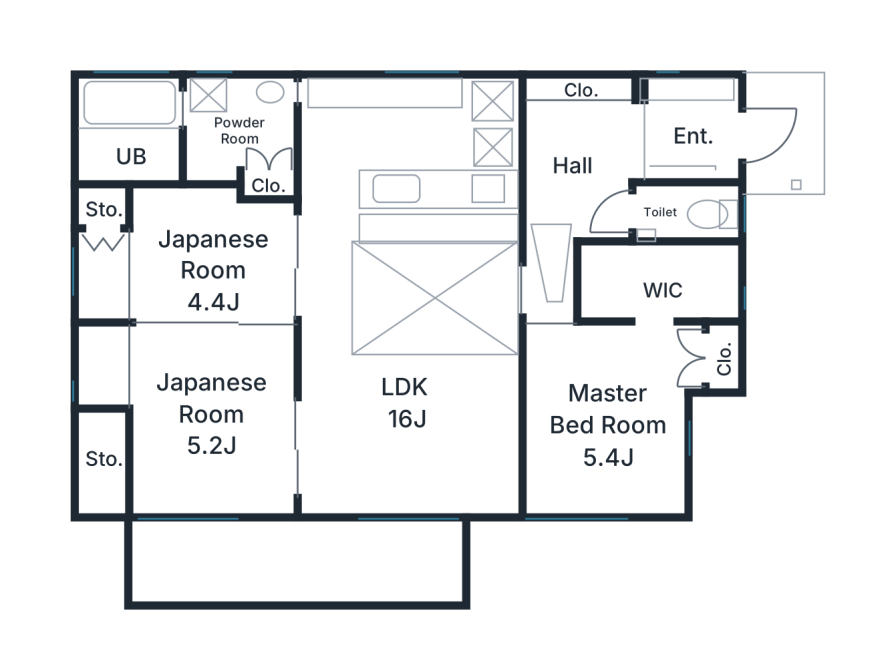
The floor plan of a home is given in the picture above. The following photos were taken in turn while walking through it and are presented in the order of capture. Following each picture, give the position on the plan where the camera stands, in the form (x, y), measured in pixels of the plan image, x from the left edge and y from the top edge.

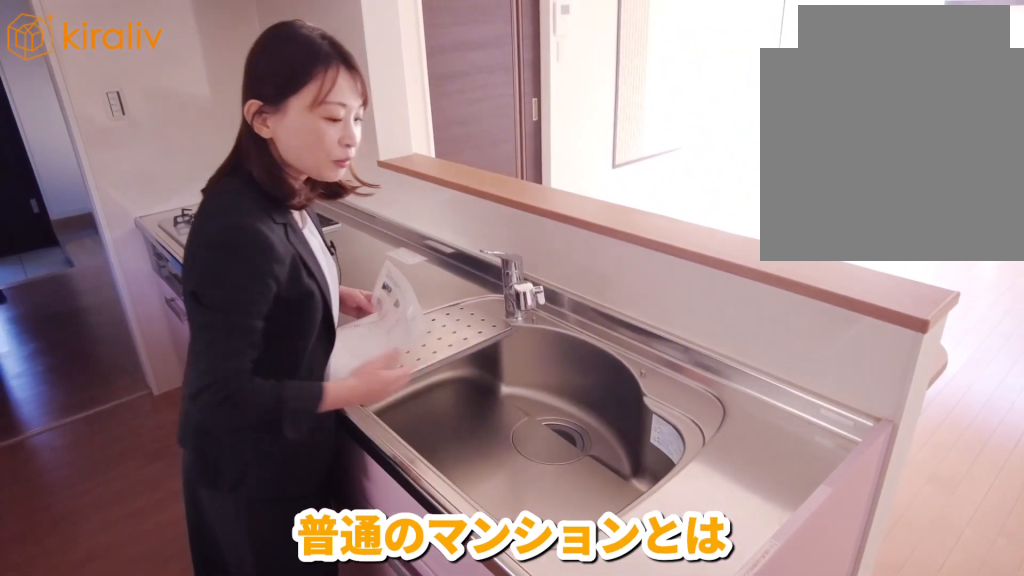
(388, 149)
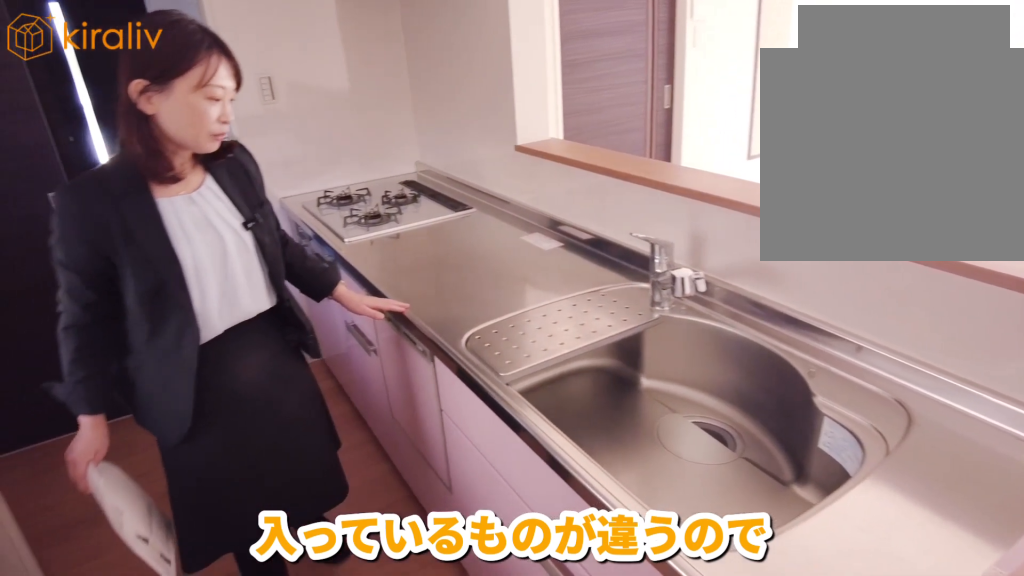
(388, 153)
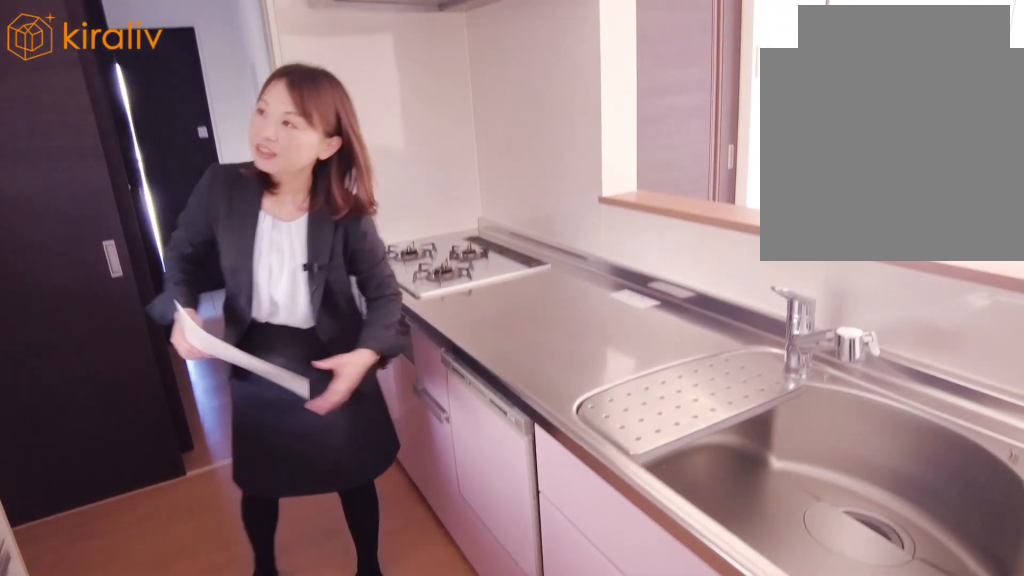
(389, 153)
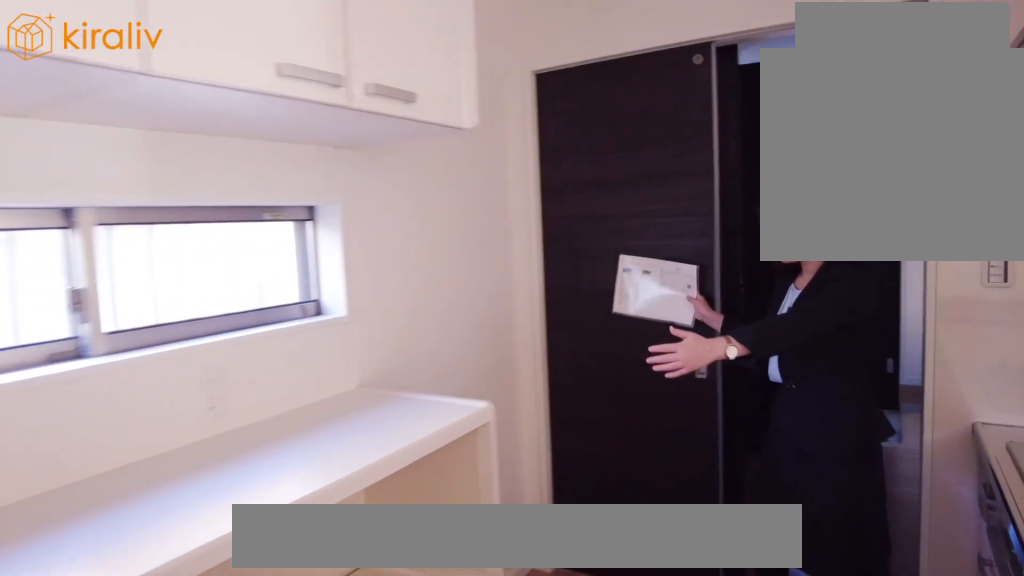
(388, 151)
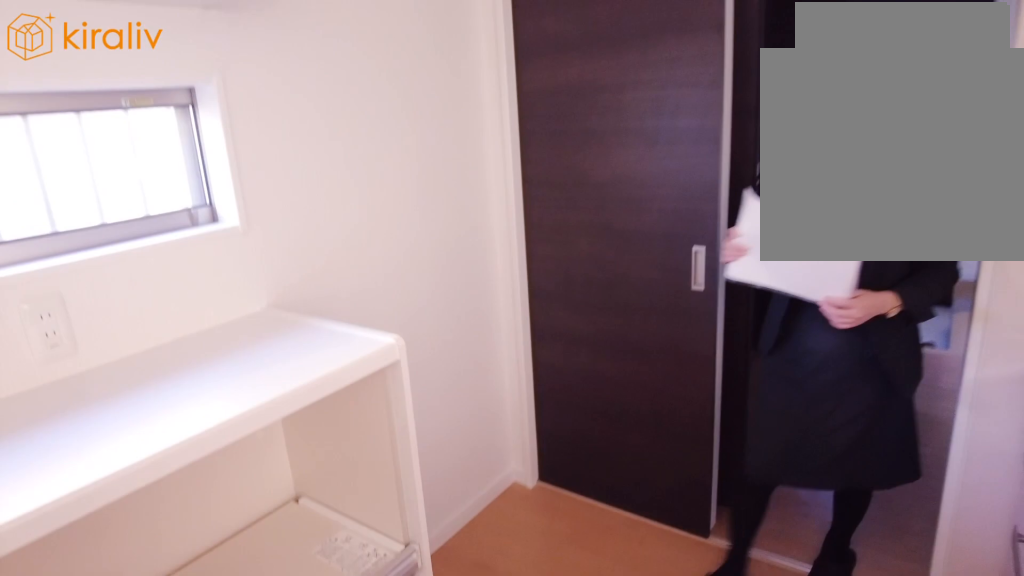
(389, 151)
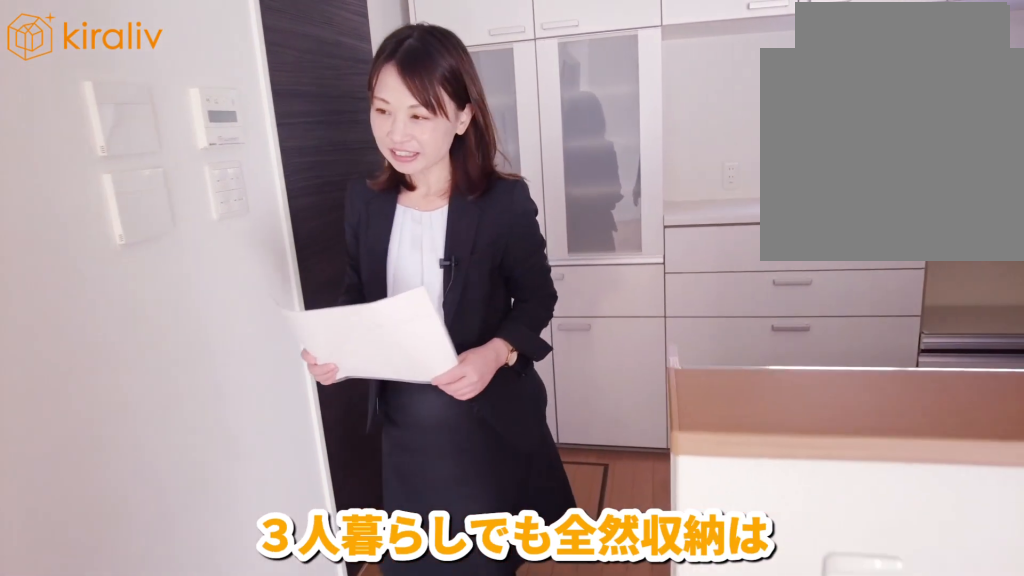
(331, 185)
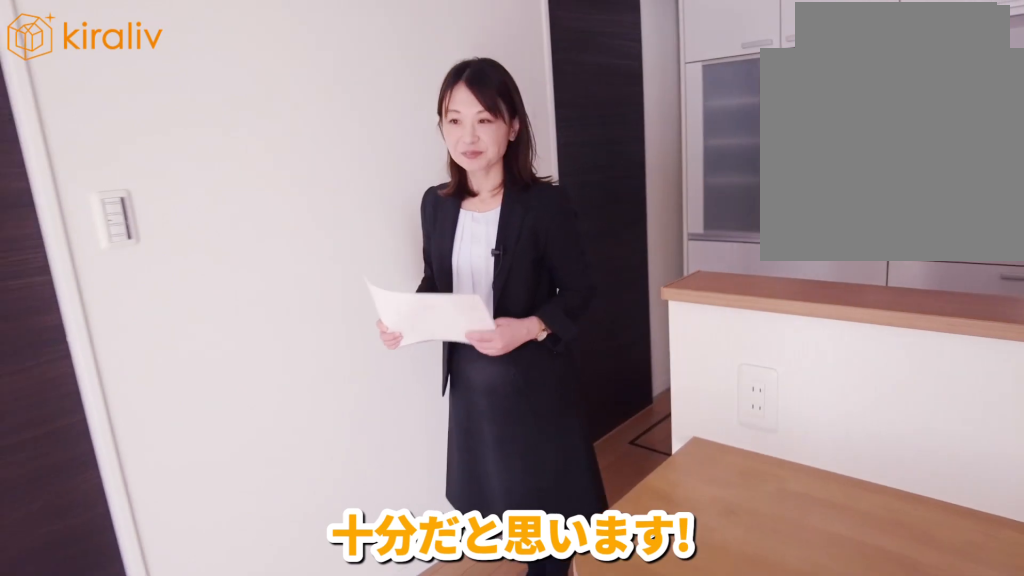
(326, 227)
